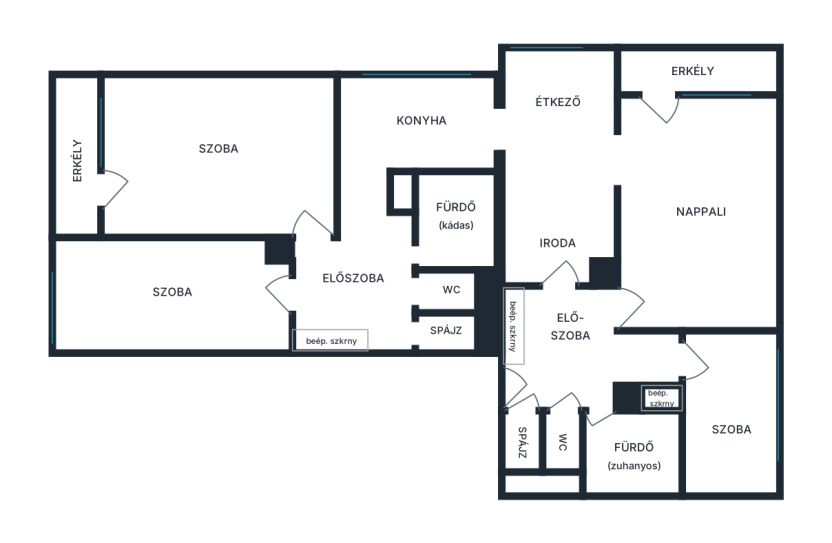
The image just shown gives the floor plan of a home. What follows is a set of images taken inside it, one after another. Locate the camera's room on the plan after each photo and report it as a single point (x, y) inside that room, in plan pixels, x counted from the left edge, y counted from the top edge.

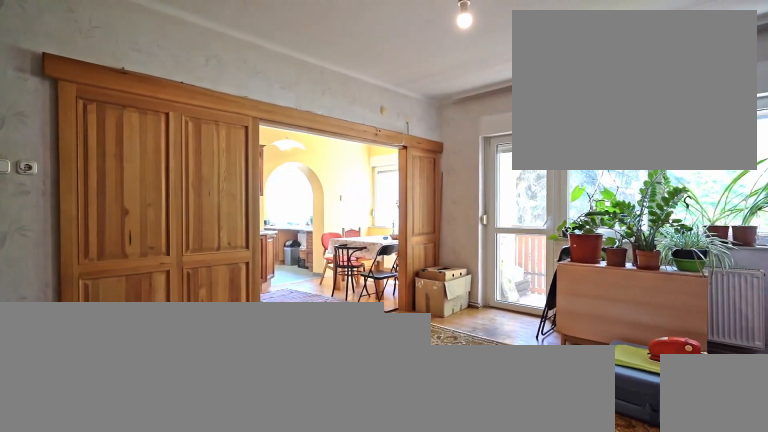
(696, 211)
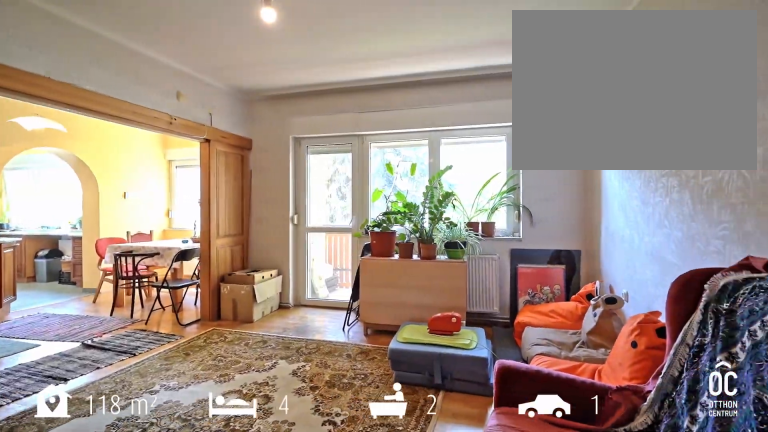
(696, 211)
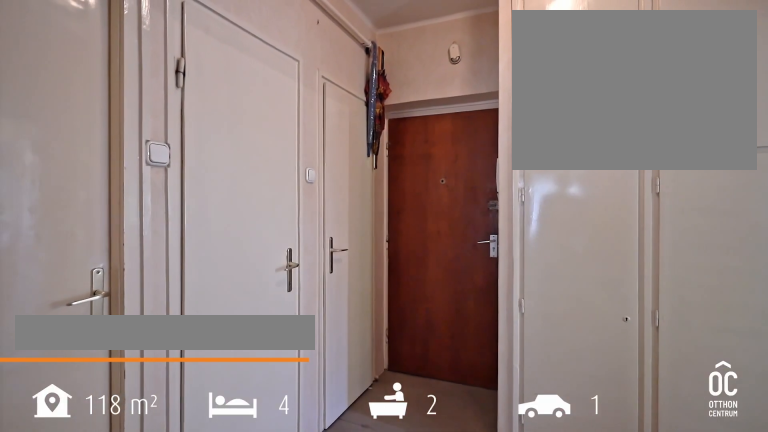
(566, 336)
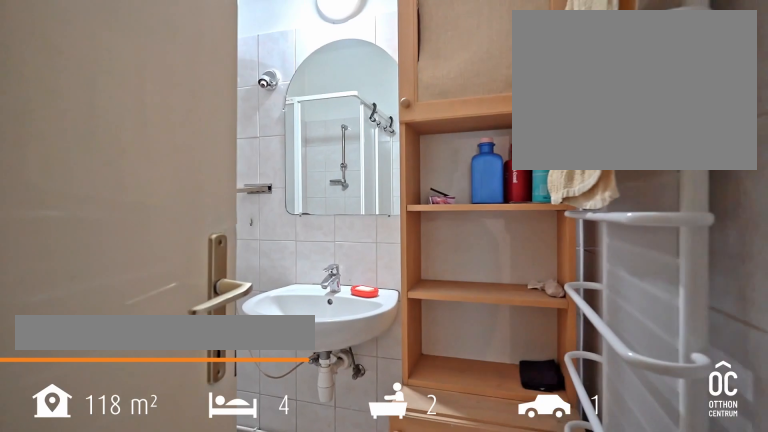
(630, 448)
